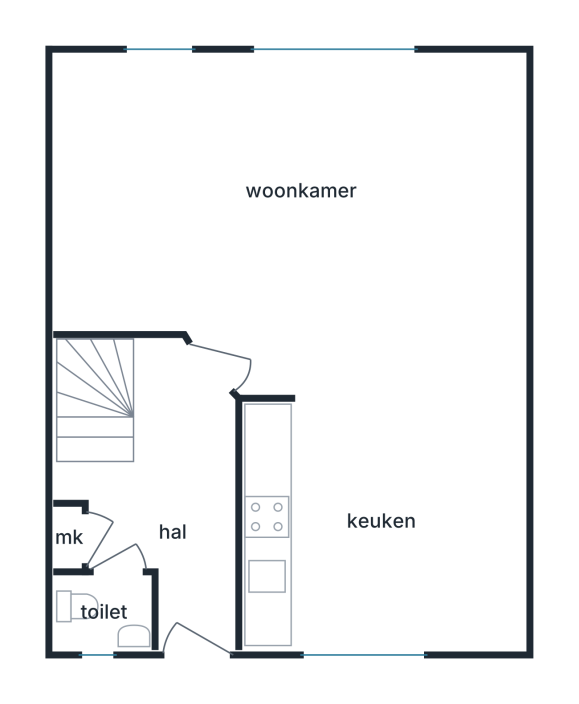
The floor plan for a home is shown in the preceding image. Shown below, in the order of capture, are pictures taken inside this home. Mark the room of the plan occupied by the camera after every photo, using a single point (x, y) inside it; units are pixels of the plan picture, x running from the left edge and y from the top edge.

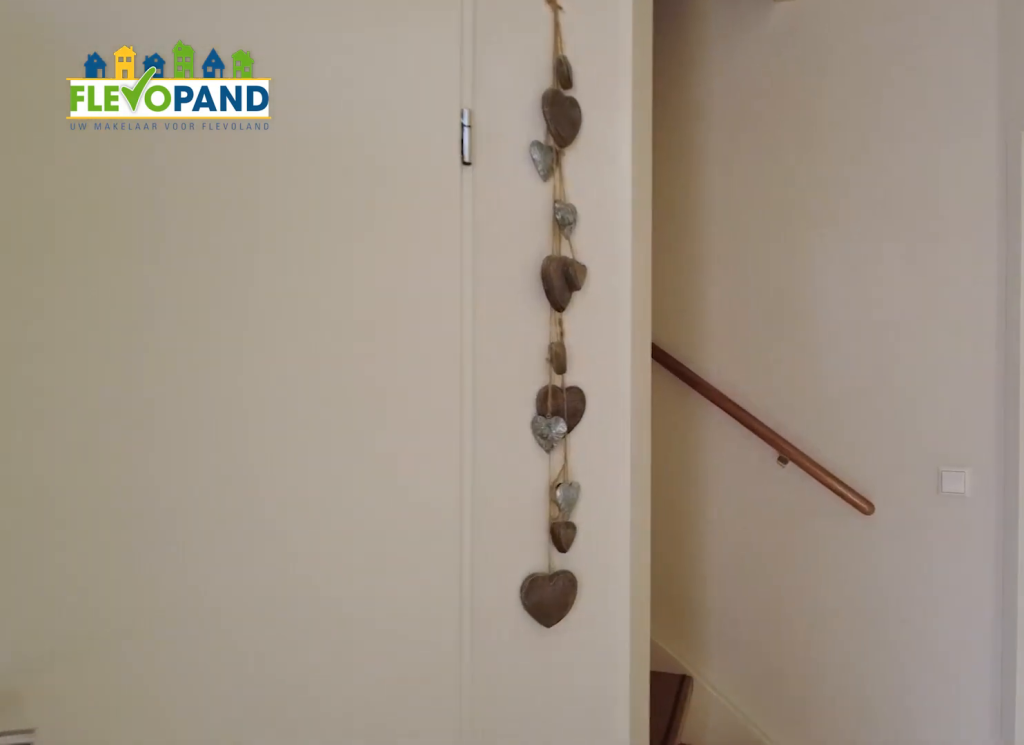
(171, 498)
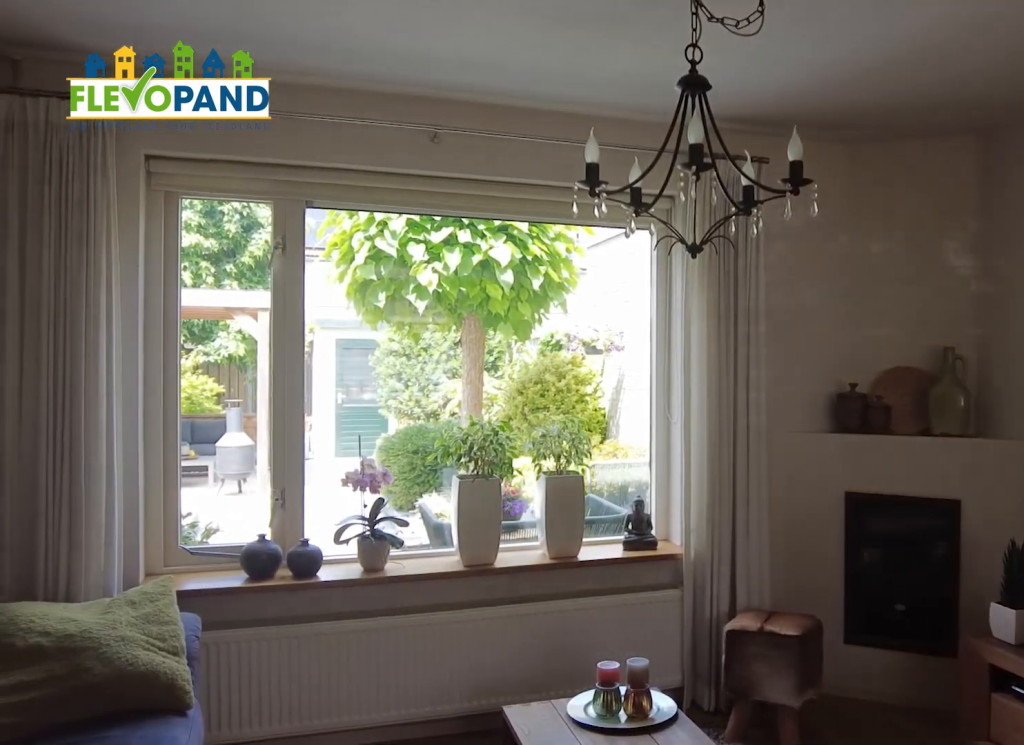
(192, 130)
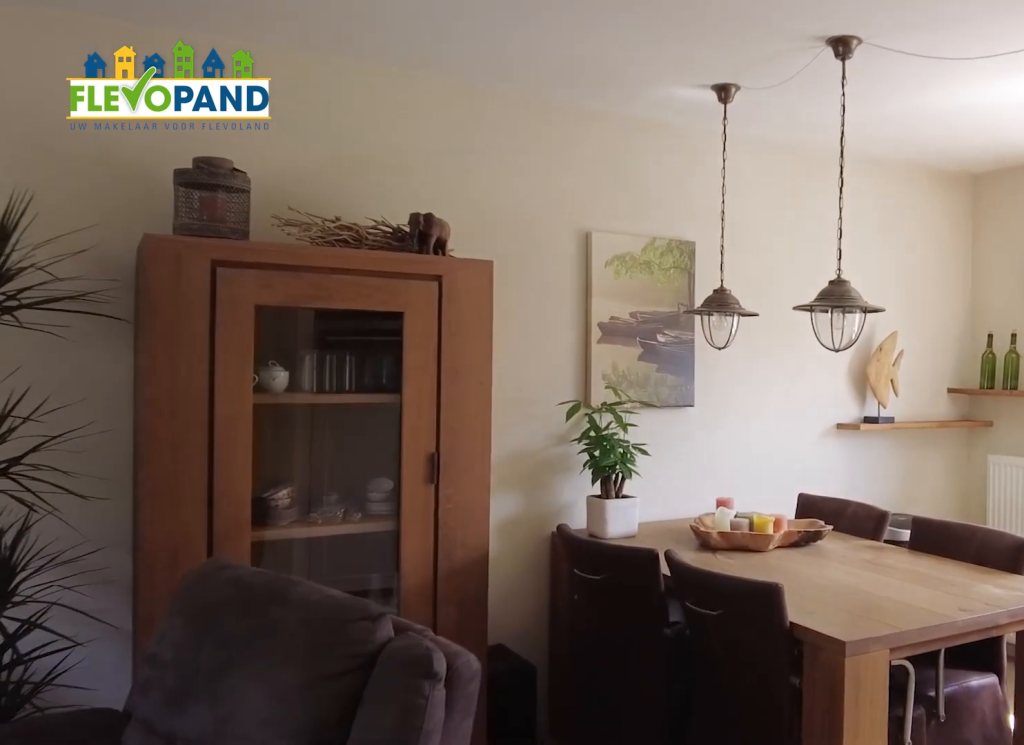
(192, 130)
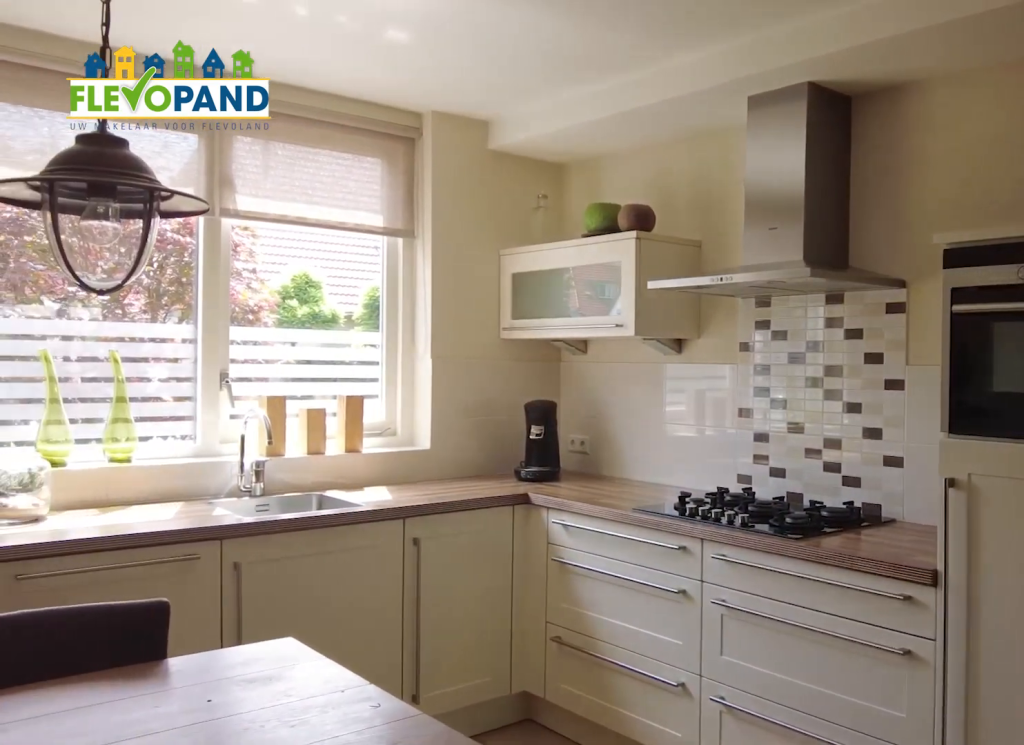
(382, 525)
